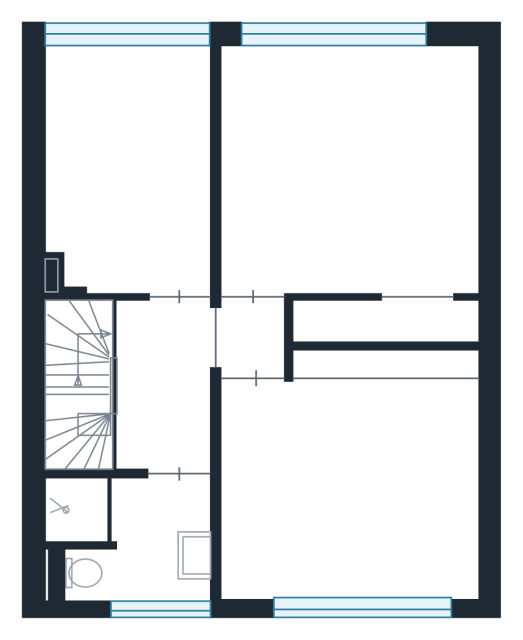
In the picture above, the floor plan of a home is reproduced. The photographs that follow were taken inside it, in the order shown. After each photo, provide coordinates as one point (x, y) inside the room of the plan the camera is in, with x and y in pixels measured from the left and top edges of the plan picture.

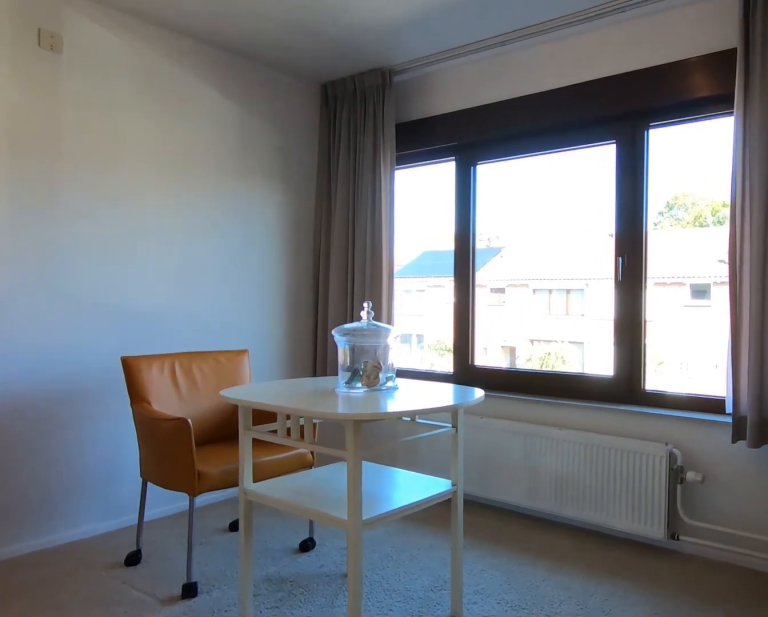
(349, 488)
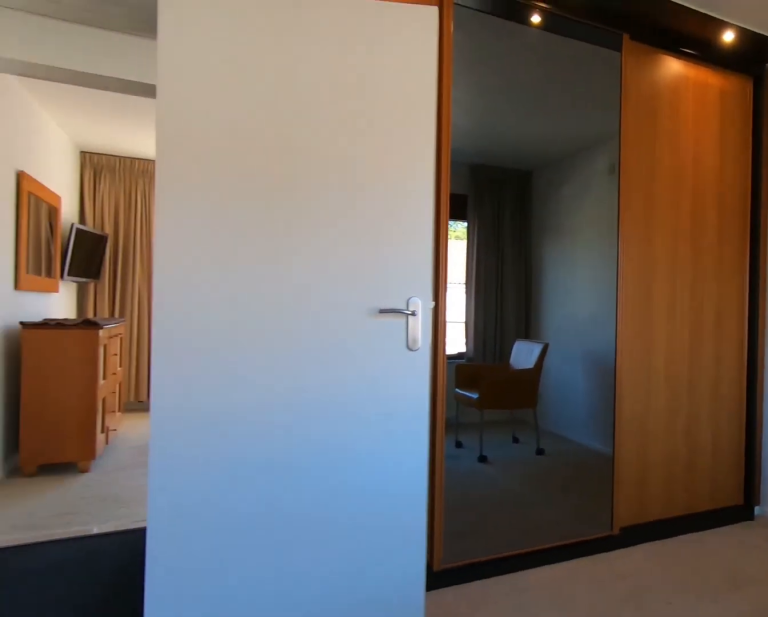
(349, 488)
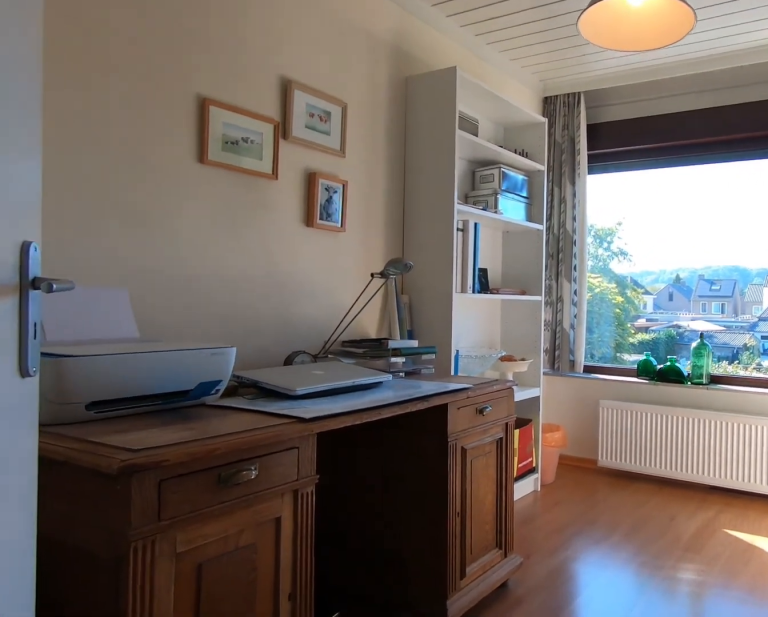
(130, 165)
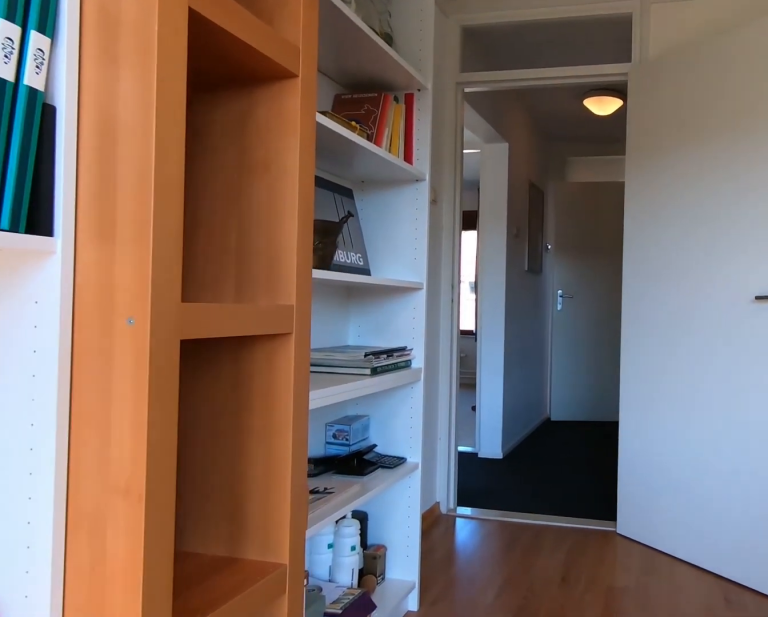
(130, 165)
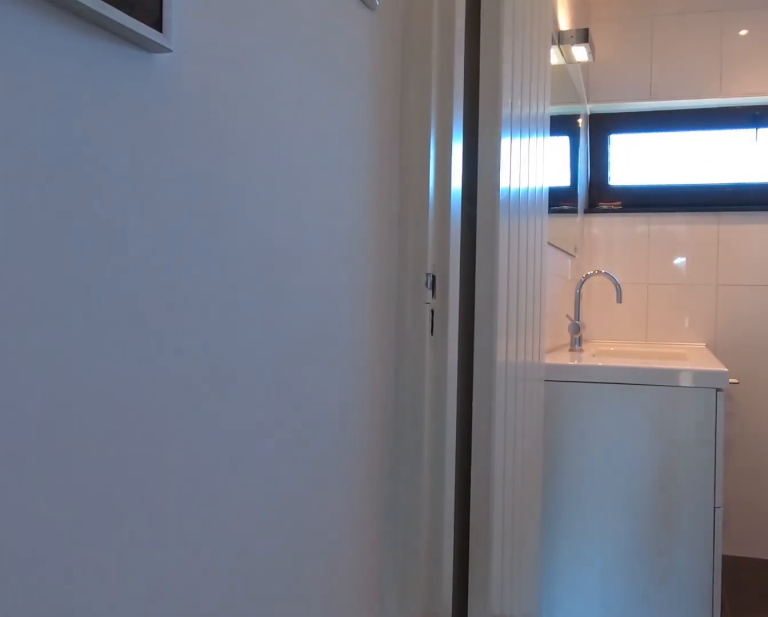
(184, 373)
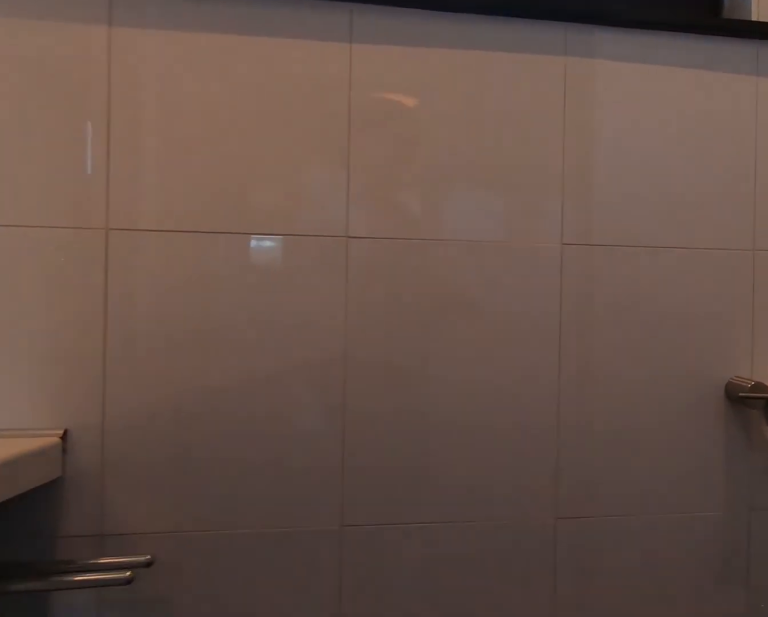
(131, 534)
